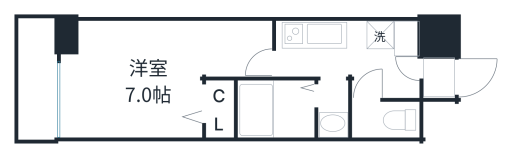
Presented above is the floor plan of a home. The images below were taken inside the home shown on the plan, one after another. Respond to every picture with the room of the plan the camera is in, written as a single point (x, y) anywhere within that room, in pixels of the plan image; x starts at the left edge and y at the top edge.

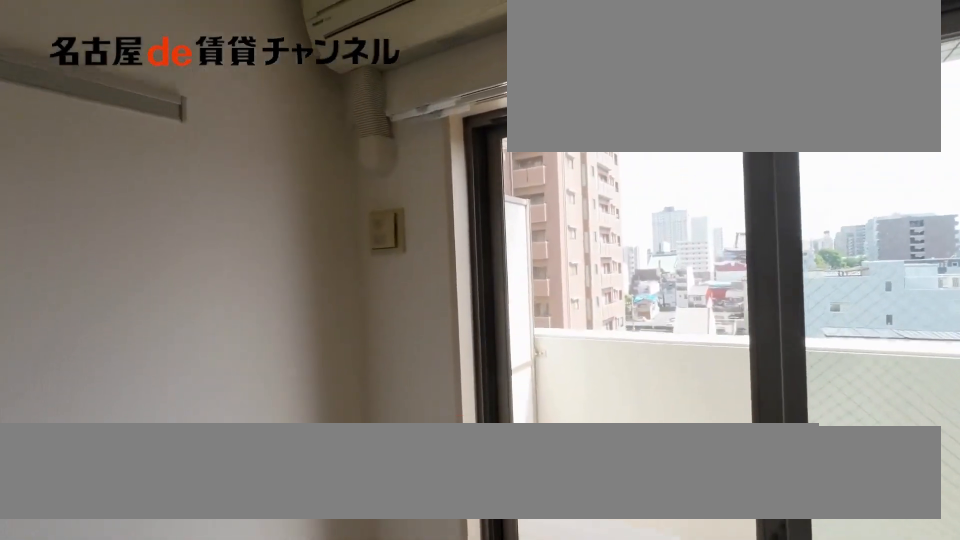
(151, 73)
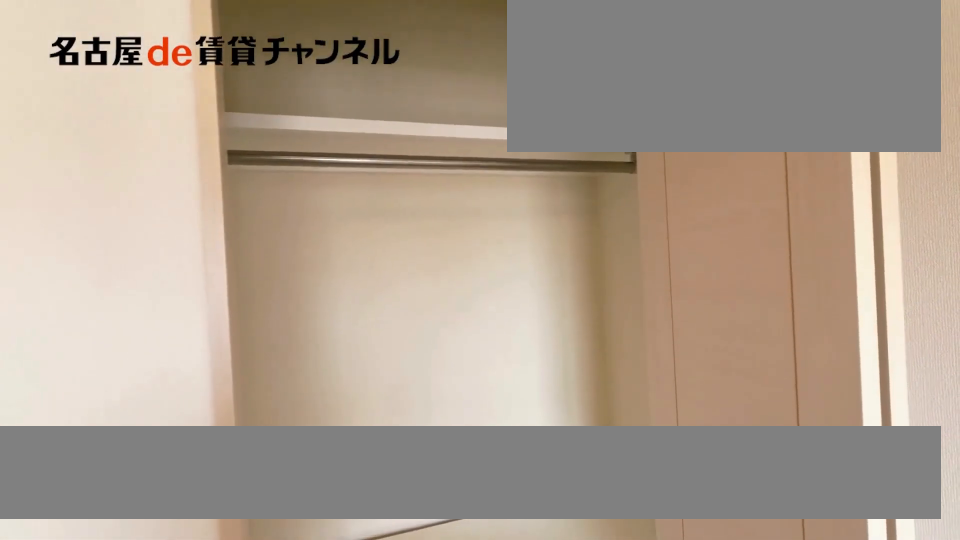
(218, 109)
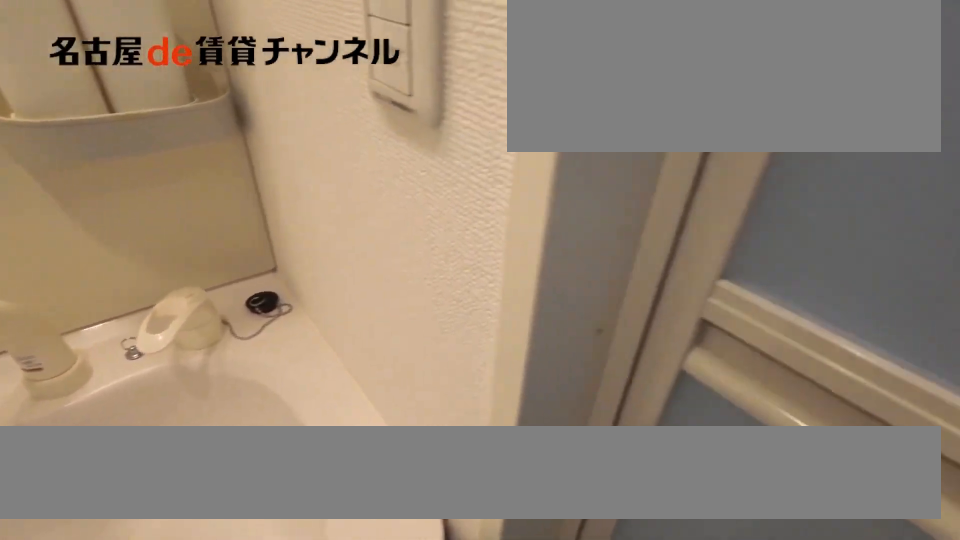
(338, 109)
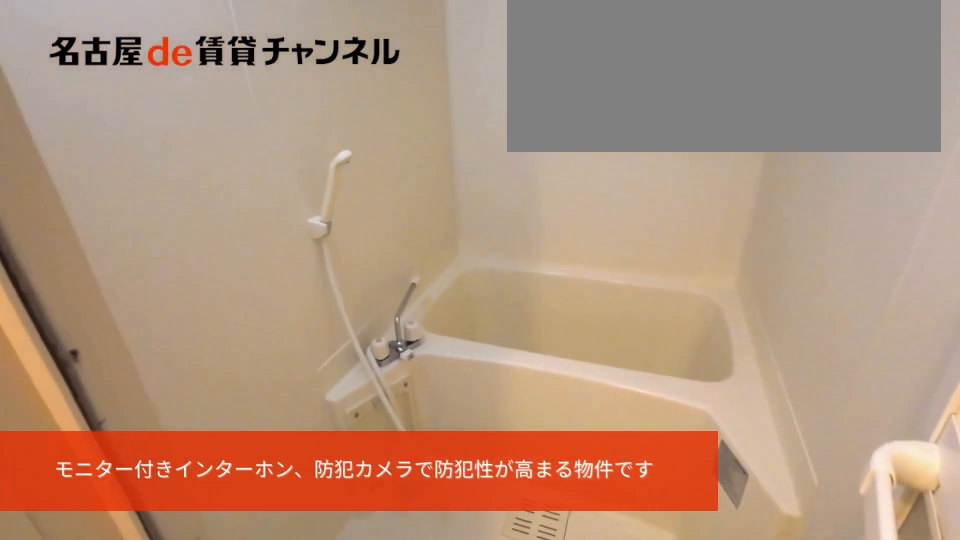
(274, 108)
